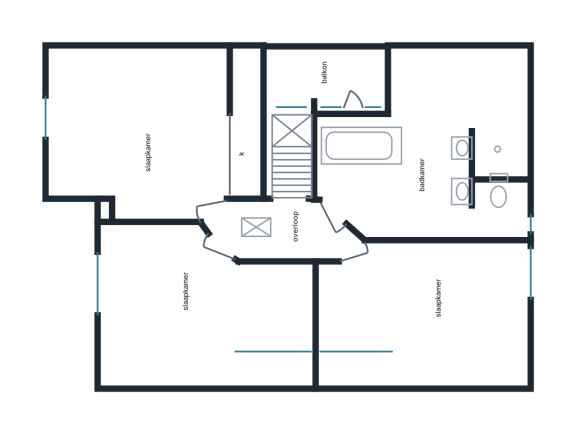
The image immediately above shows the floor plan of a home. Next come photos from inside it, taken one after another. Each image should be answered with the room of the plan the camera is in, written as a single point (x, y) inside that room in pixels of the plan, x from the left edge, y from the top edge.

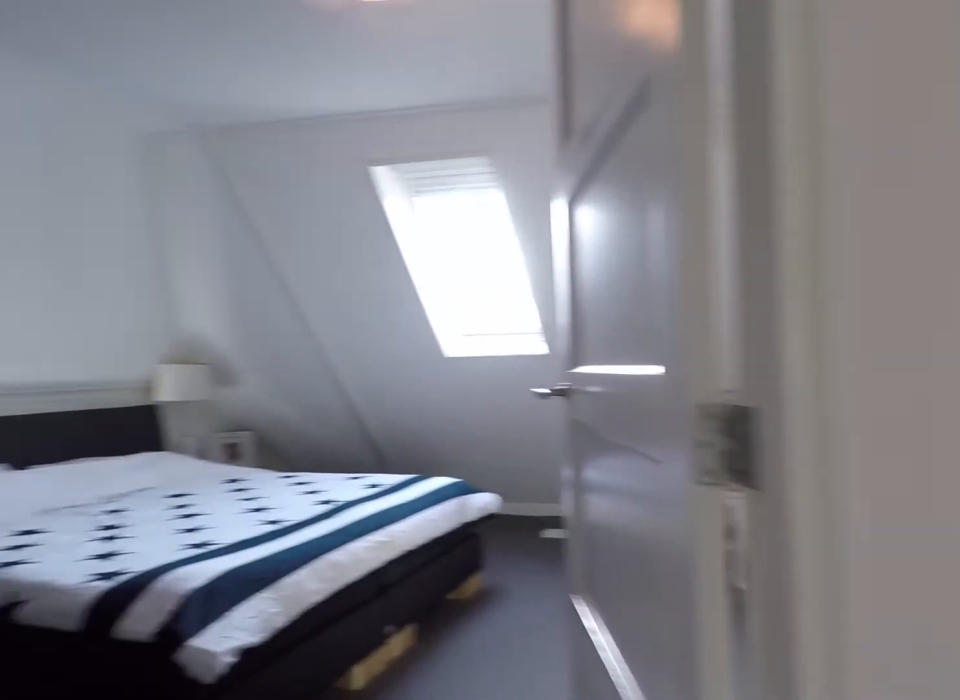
(280, 229)
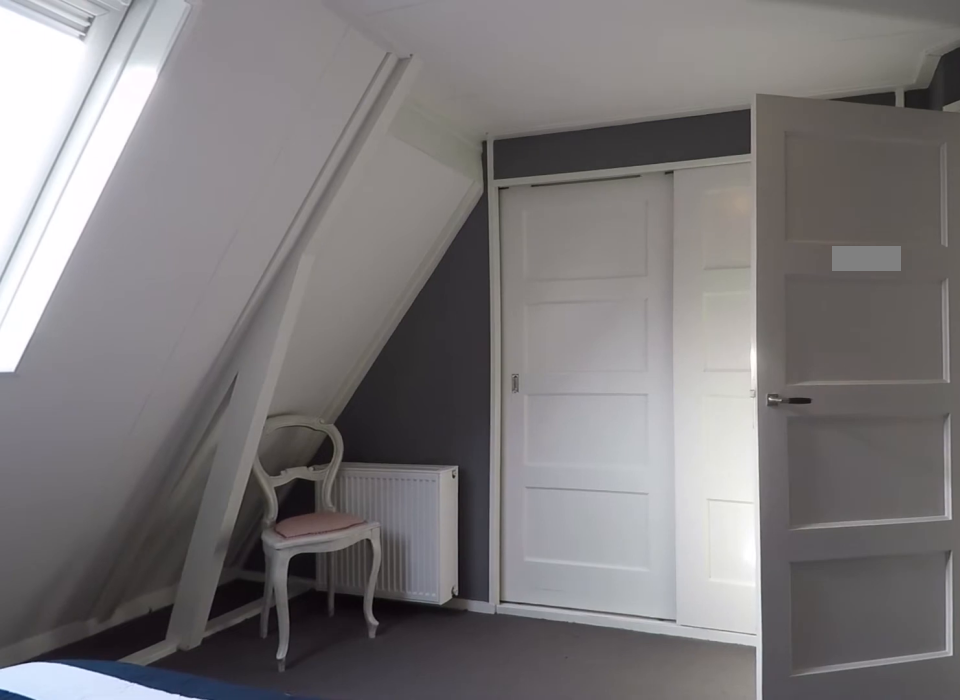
(150, 154)
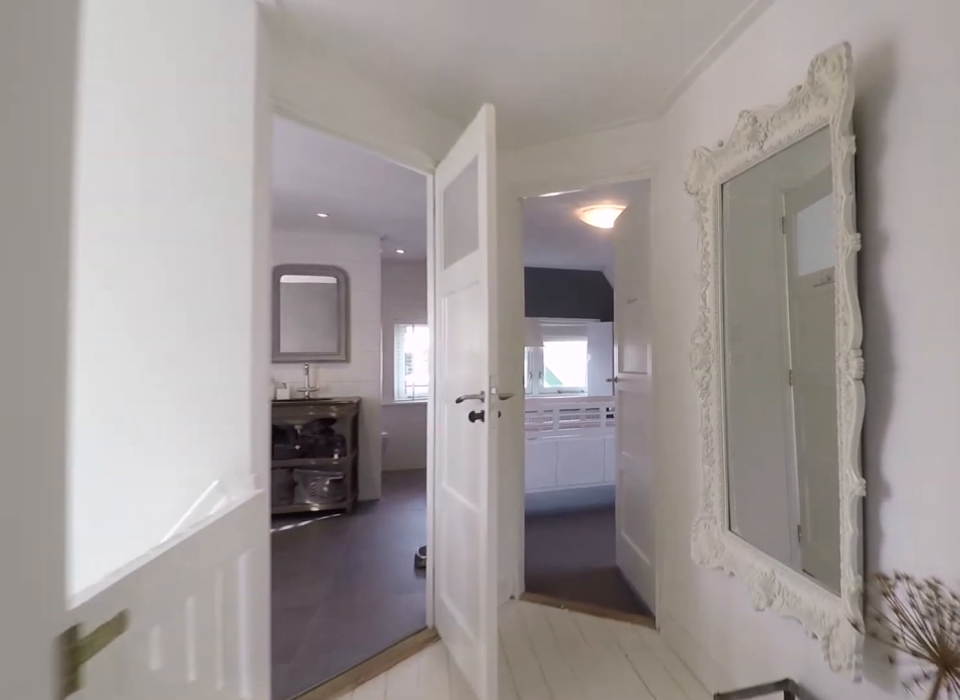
(280, 229)
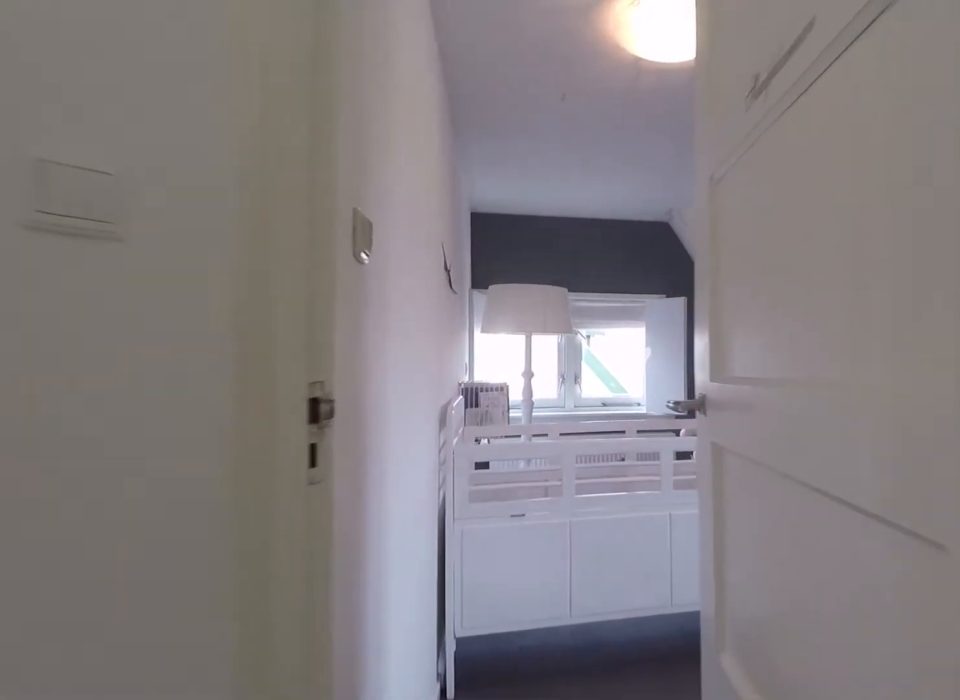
(280, 229)
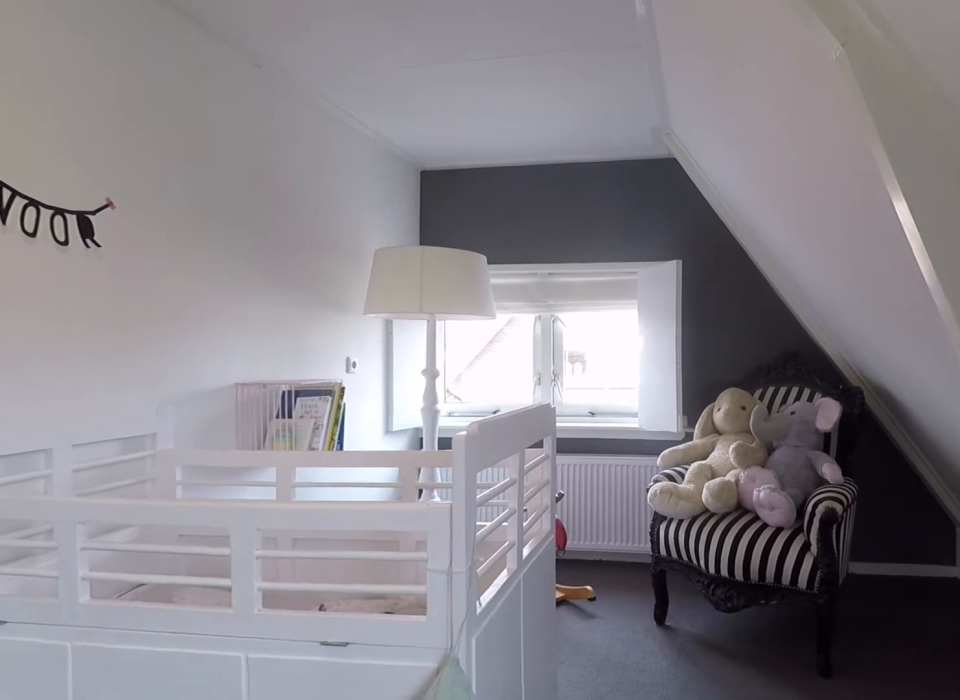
(429, 292)
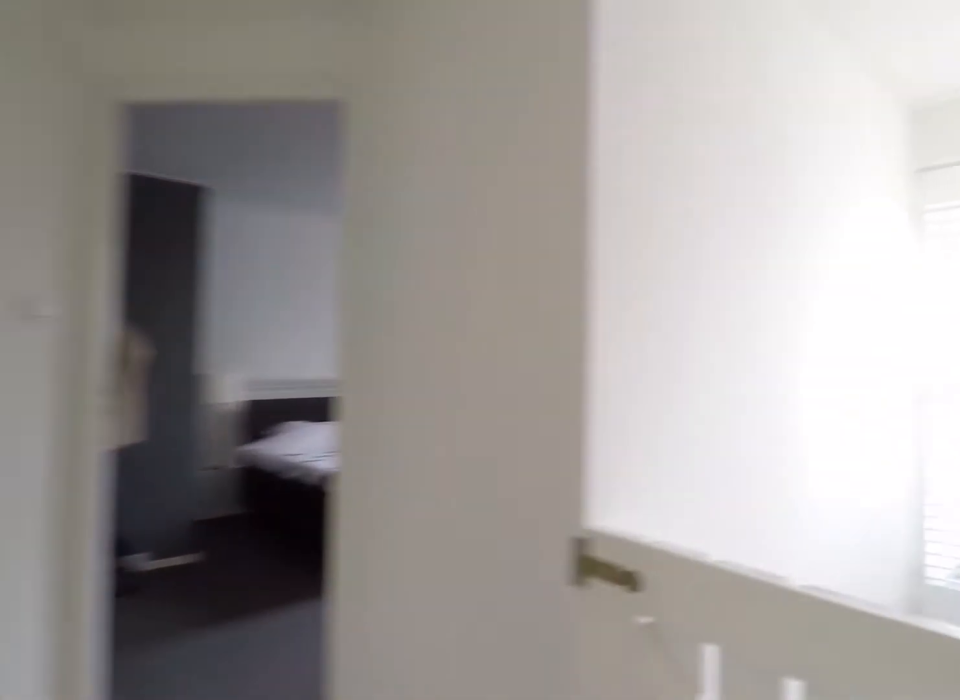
(280, 229)
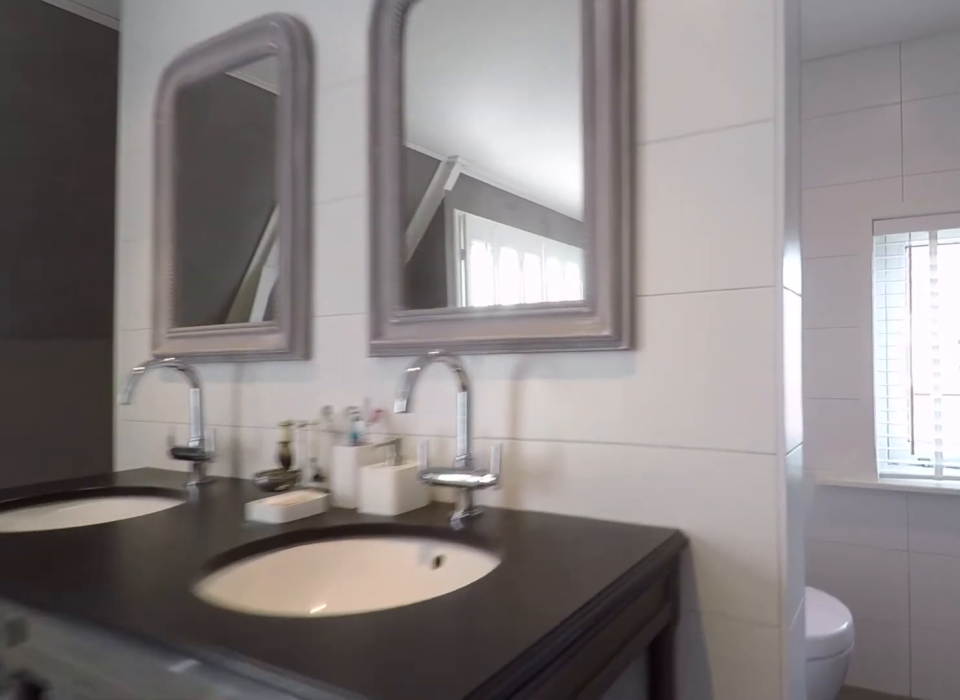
(443, 156)
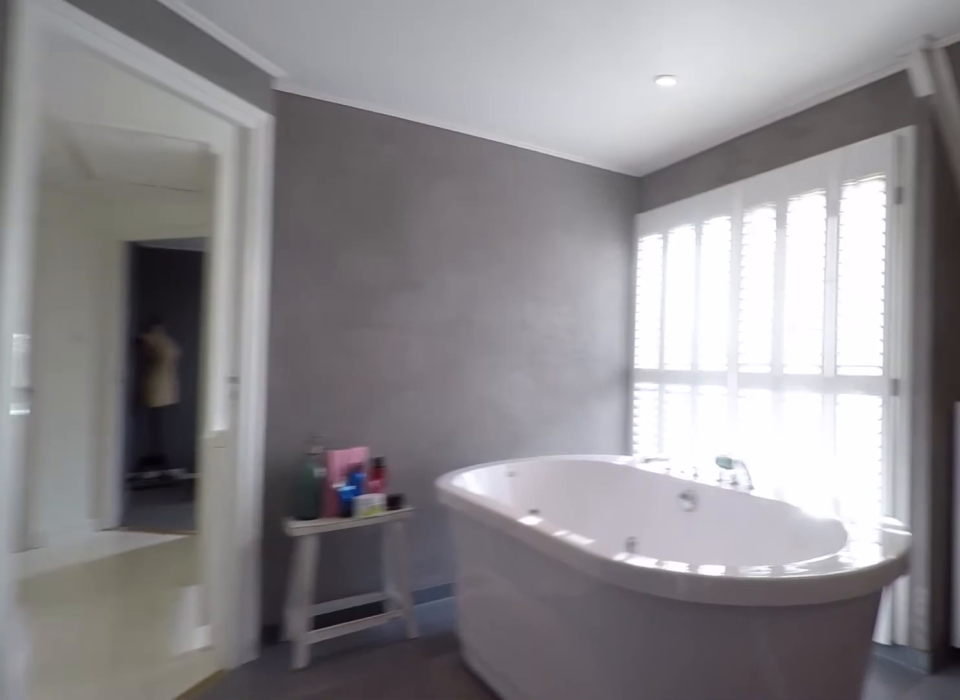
(443, 156)
